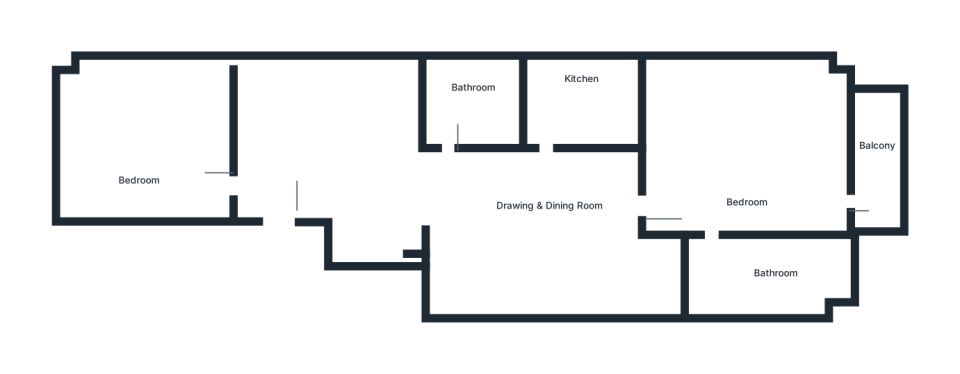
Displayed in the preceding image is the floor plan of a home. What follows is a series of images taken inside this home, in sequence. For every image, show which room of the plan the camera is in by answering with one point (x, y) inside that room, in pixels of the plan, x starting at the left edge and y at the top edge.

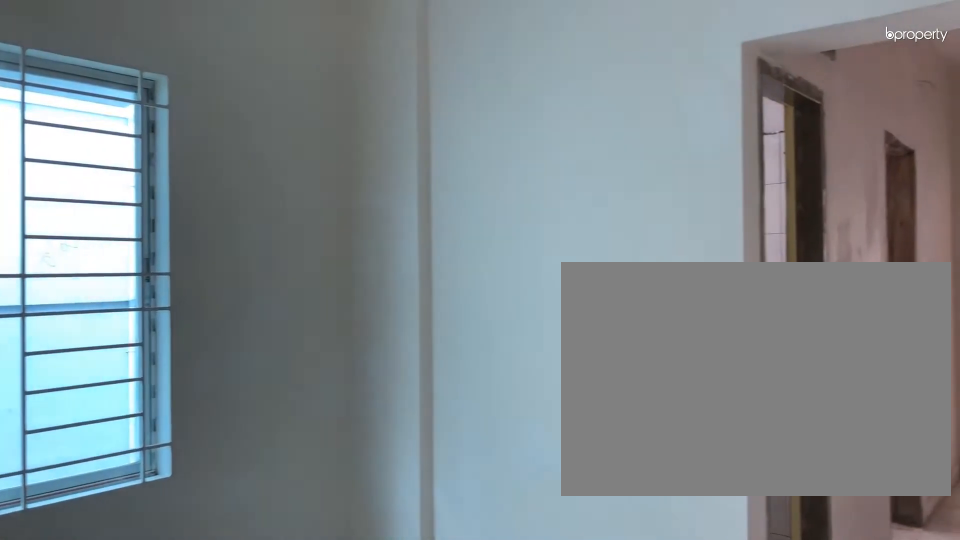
(334, 150)
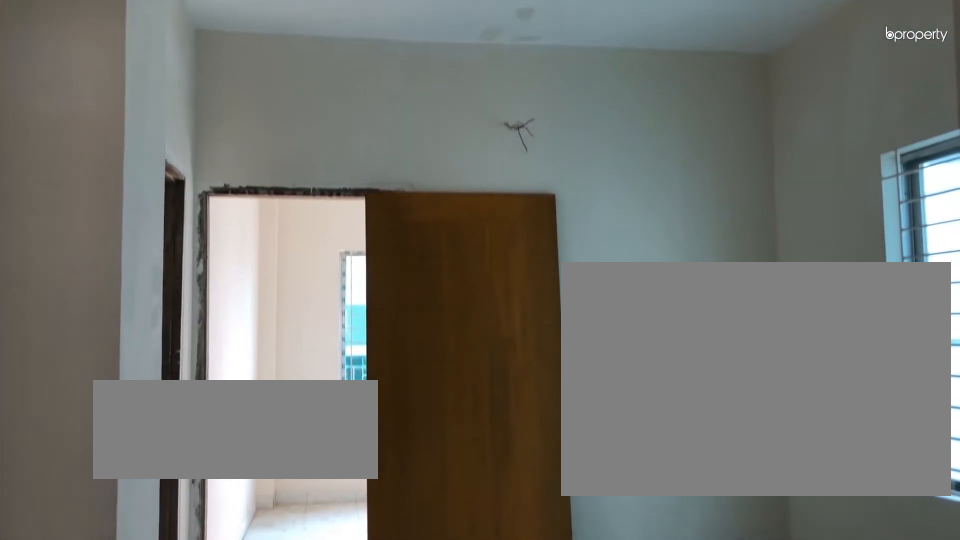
(334, 150)
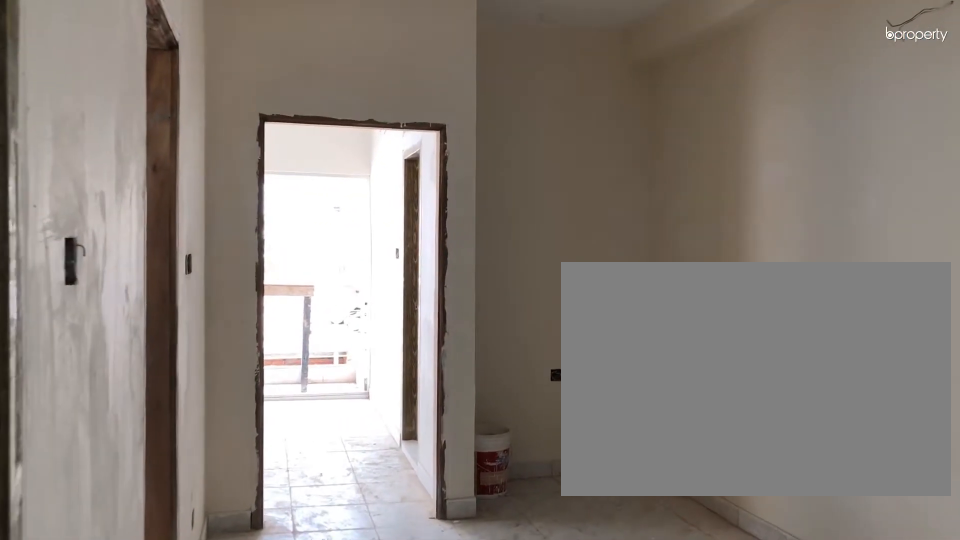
(542, 212)
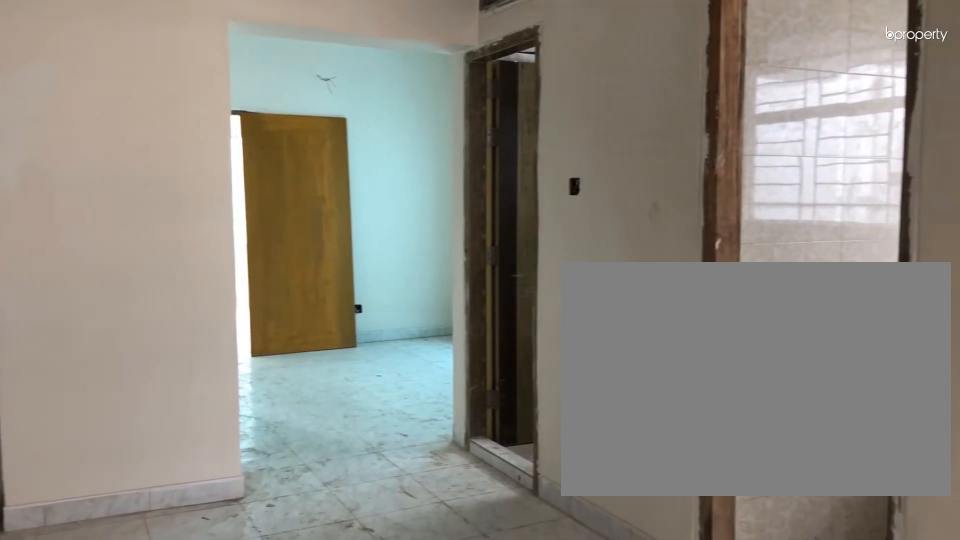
(543, 212)
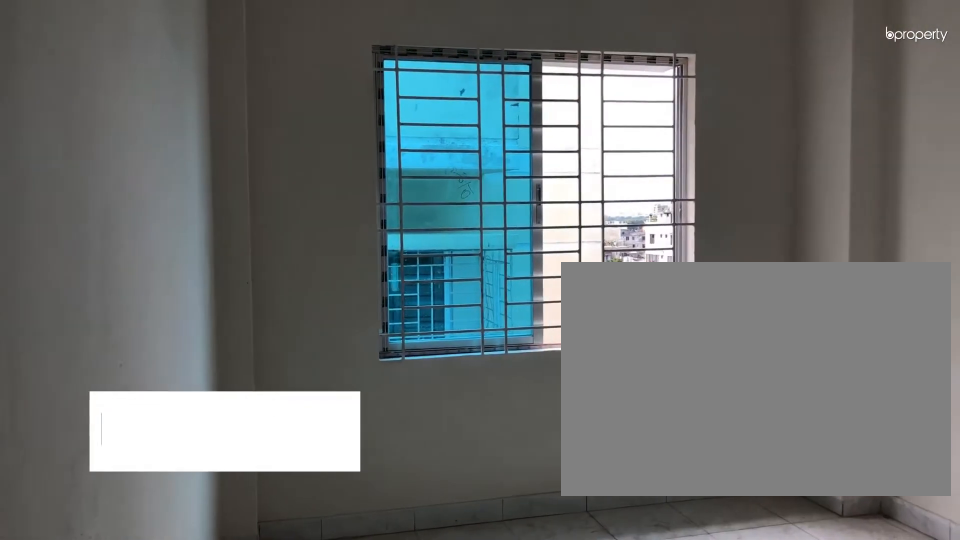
(140, 145)
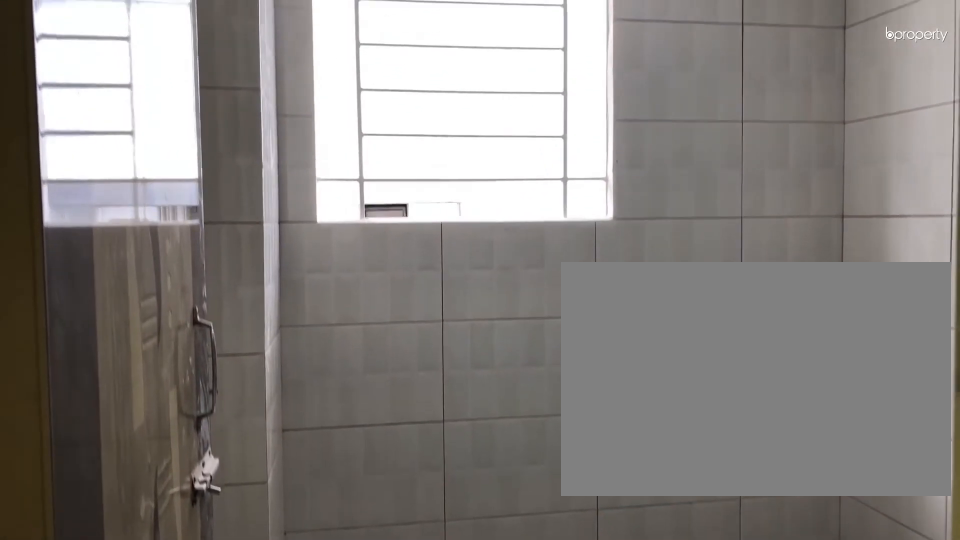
(484, 104)
